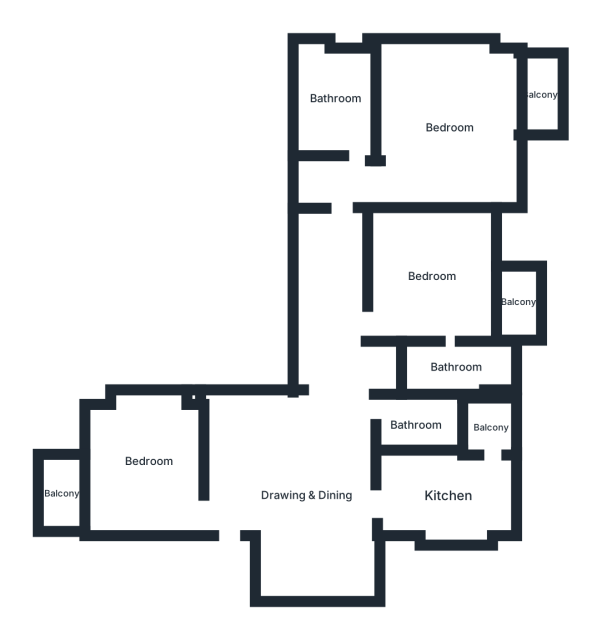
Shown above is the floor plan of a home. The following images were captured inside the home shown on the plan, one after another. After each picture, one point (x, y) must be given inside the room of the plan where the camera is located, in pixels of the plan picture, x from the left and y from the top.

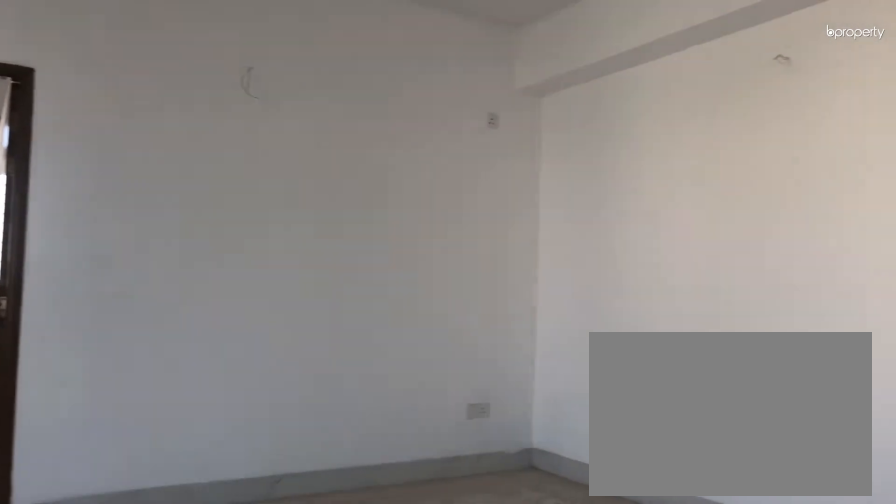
(308, 490)
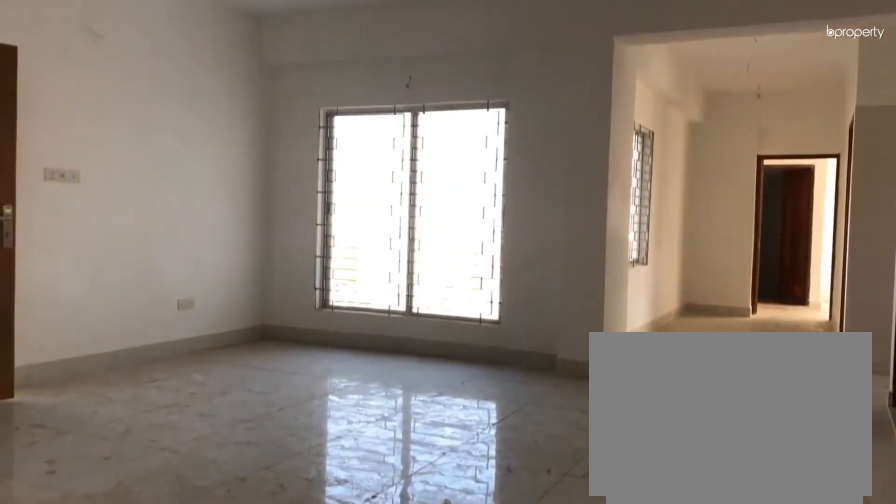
(307, 491)
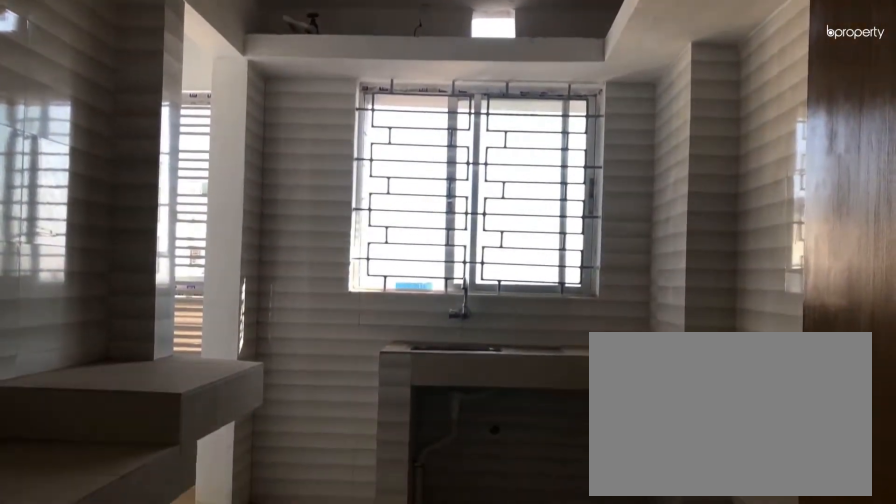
(449, 495)
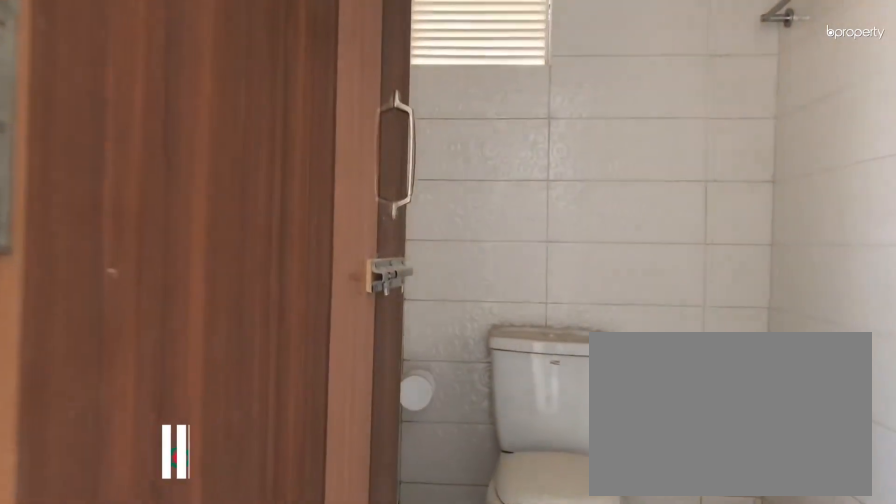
(418, 424)
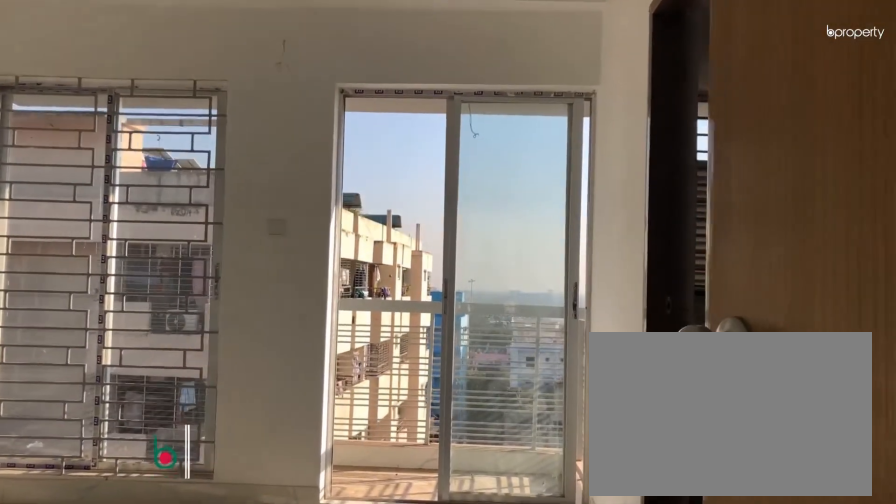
(433, 276)
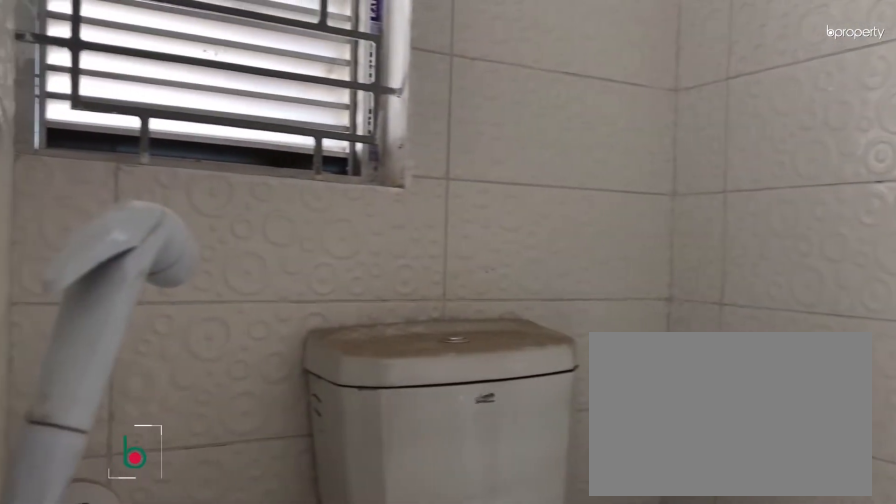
(455, 367)
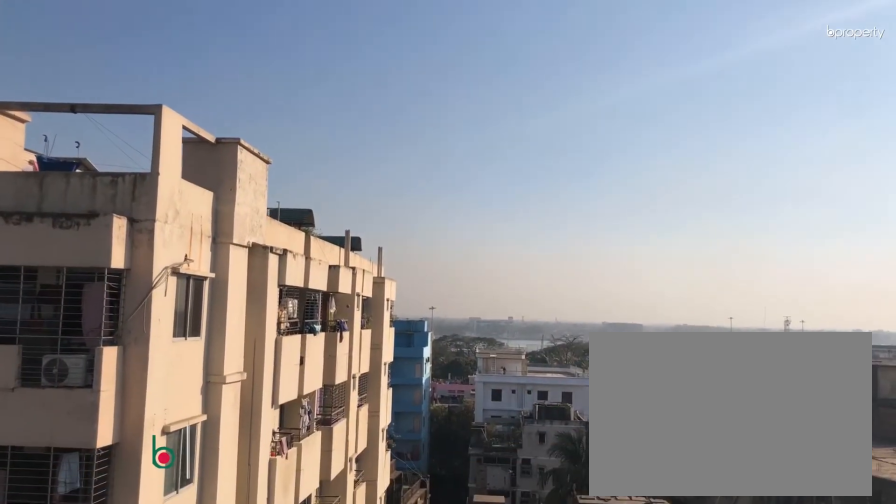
(517, 298)
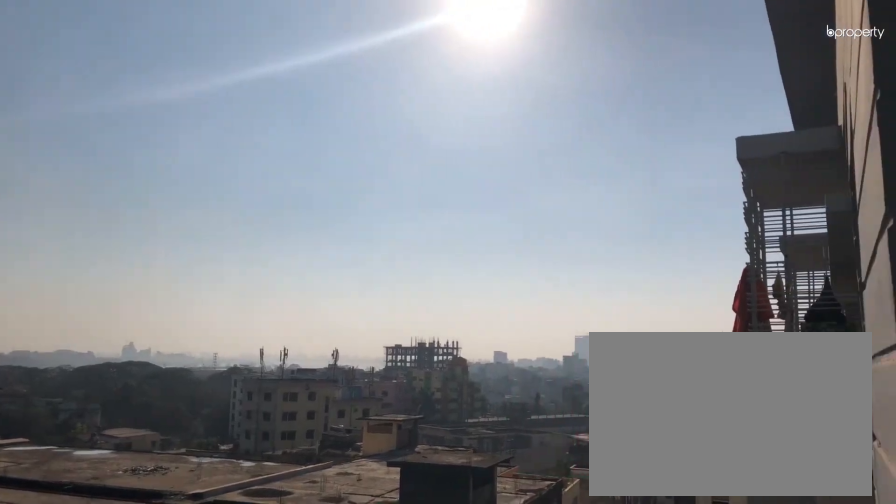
(517, 298)
